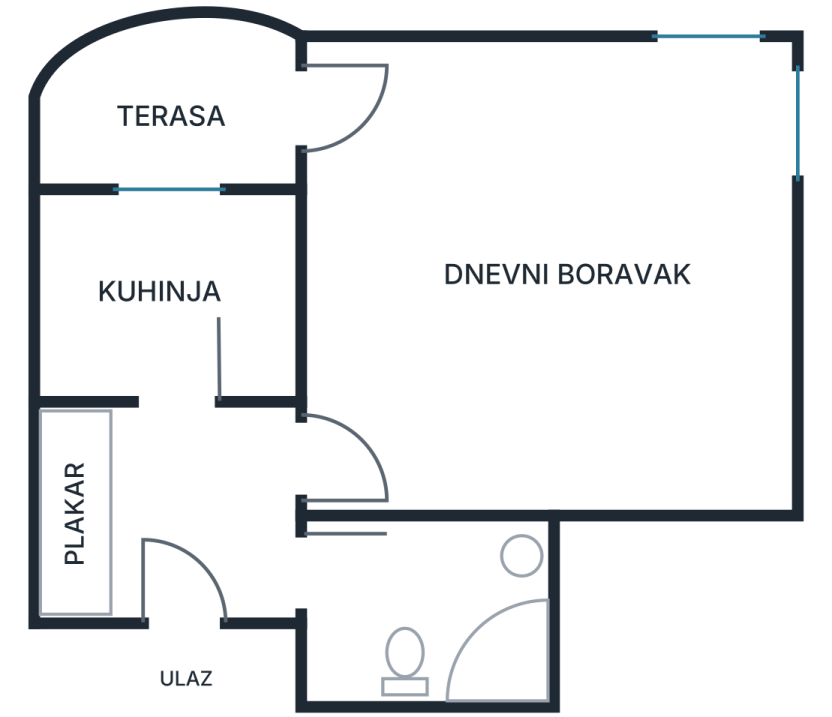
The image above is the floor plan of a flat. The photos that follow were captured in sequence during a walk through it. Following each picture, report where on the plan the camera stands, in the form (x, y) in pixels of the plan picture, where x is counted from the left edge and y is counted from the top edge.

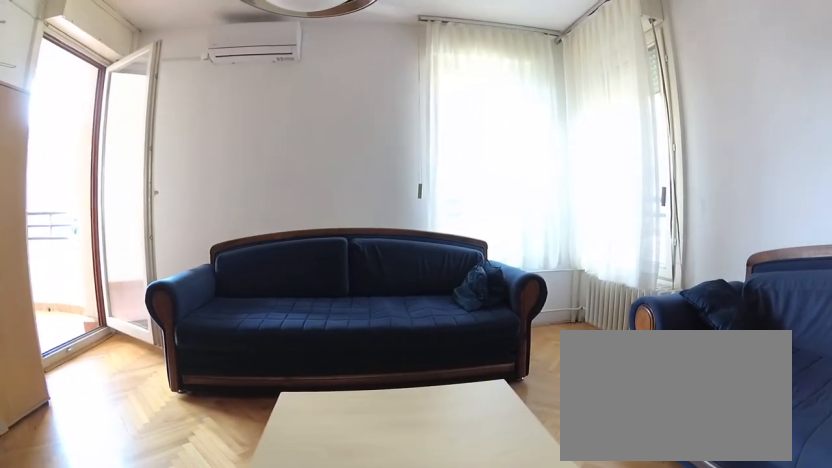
(463, 417)
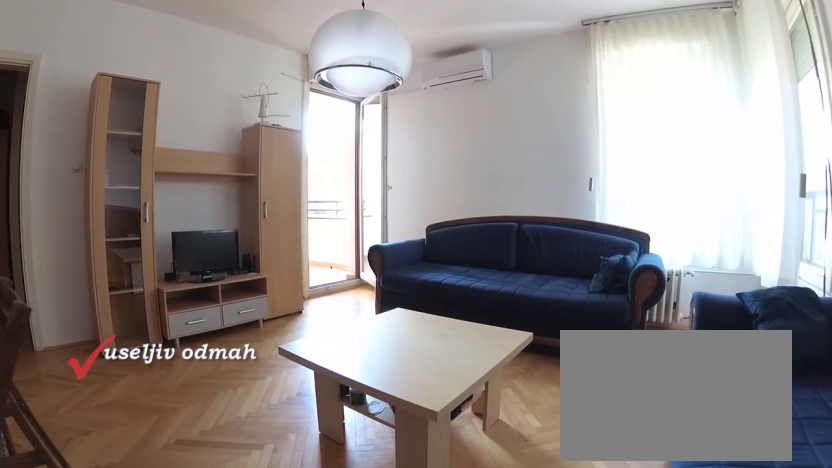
(697, 451)
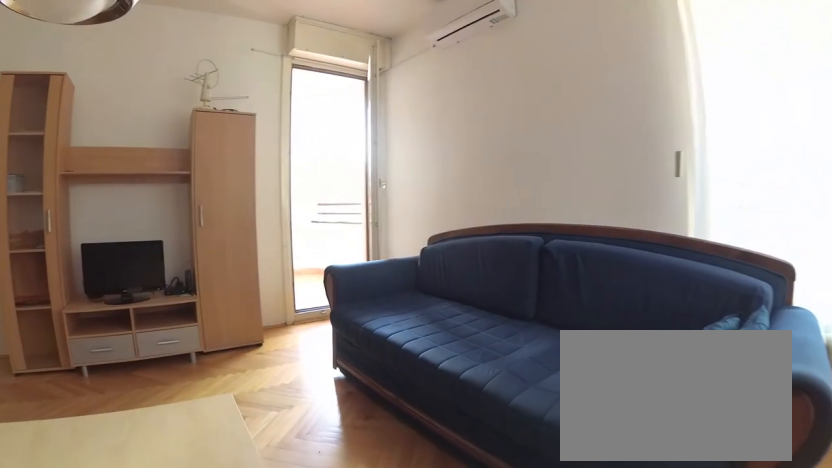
(681, 304)
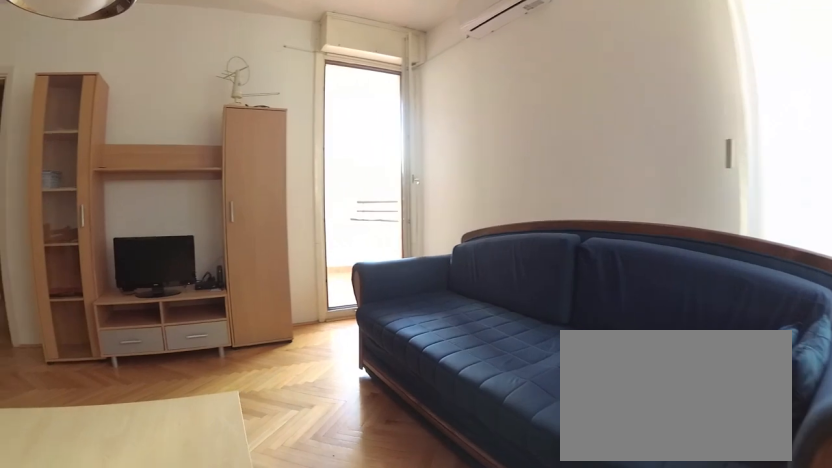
(682, 289)
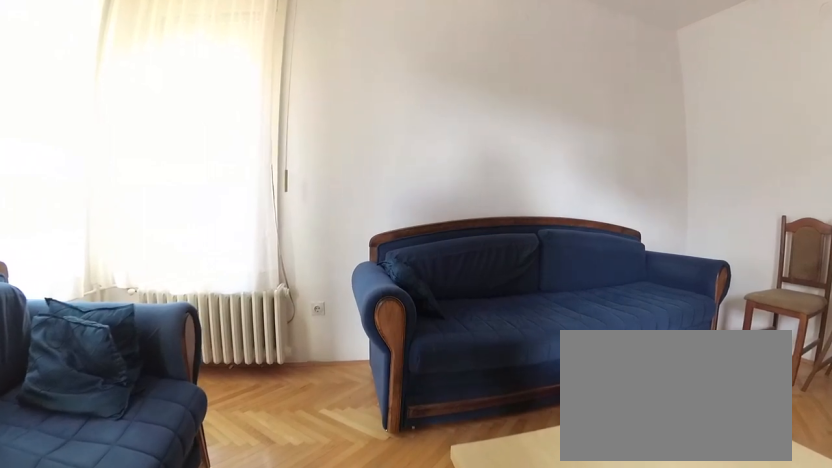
(477, 216)
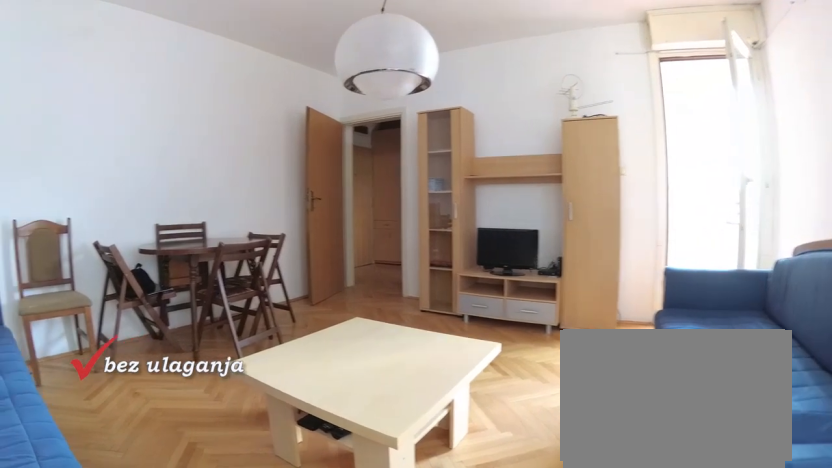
(706, 153)
